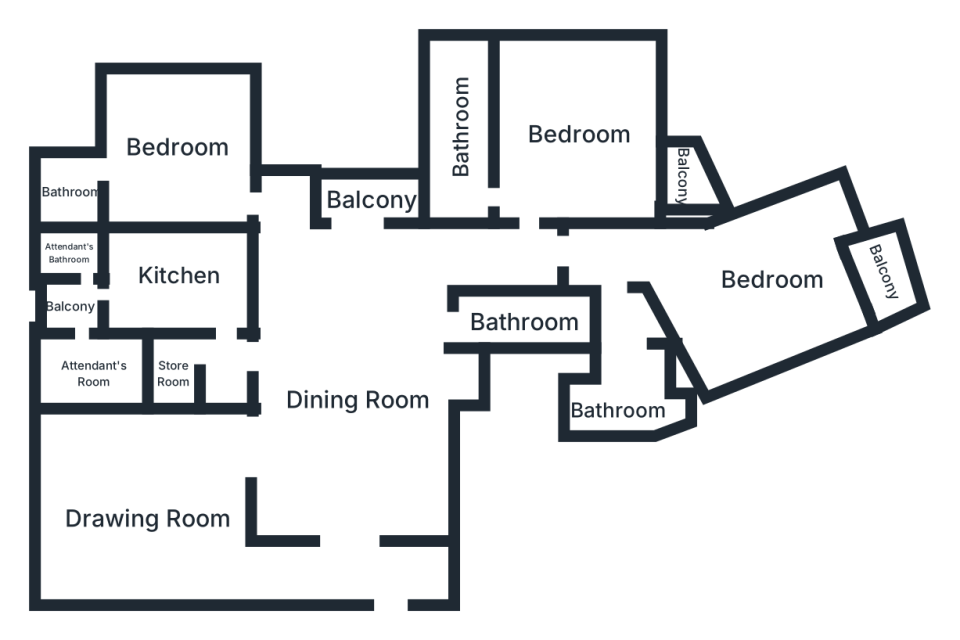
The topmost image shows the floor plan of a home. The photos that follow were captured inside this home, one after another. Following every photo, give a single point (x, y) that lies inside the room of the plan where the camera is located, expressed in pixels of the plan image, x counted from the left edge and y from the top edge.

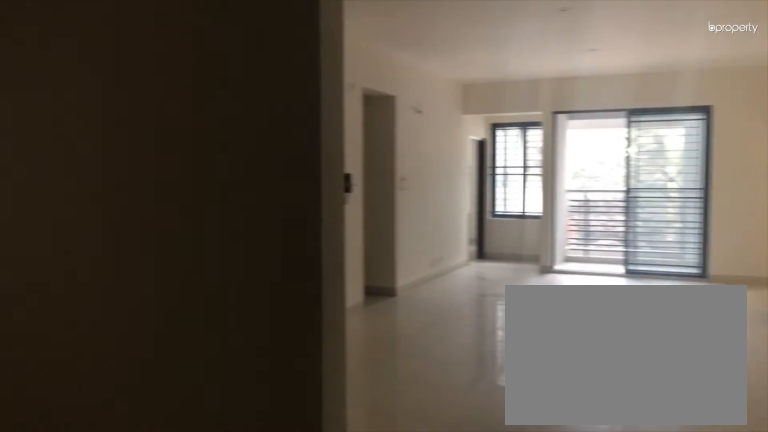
(391, 572)
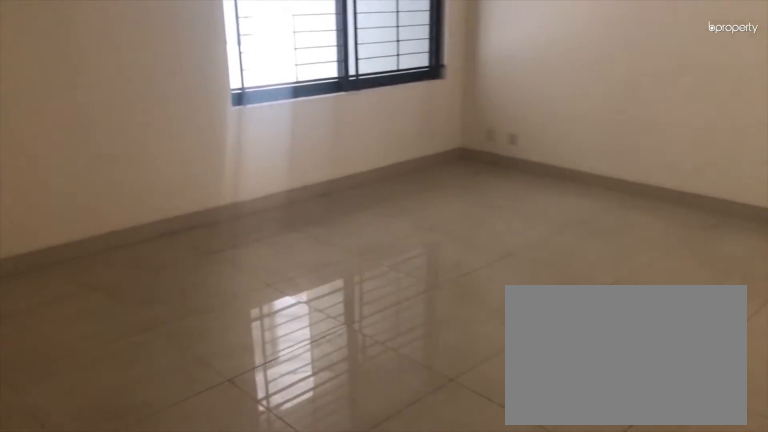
(152, 529)
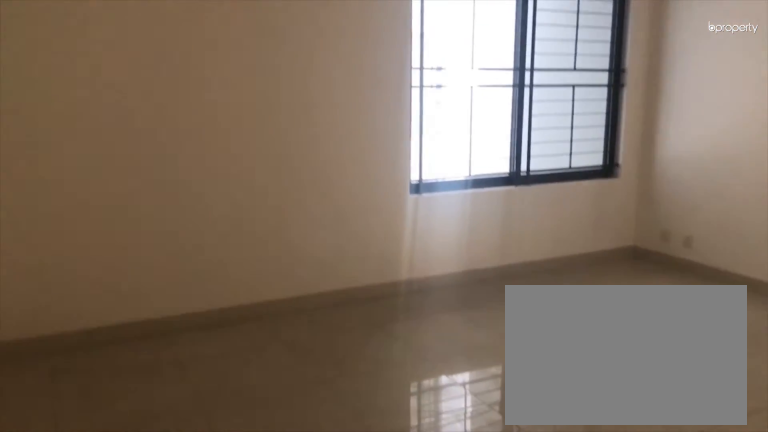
(152, 529)
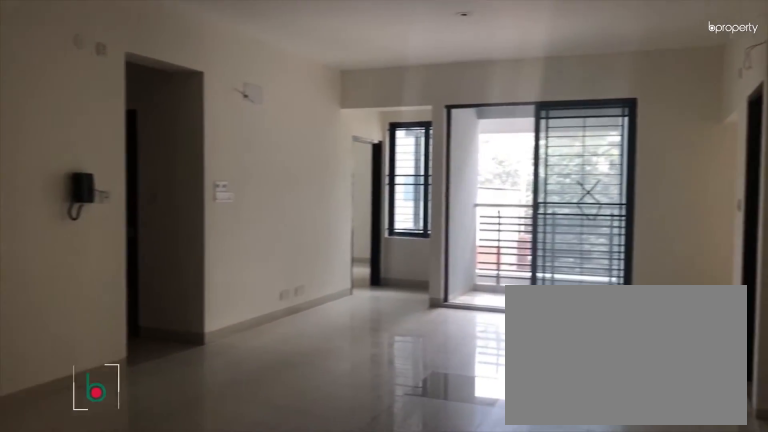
(359, 402)
